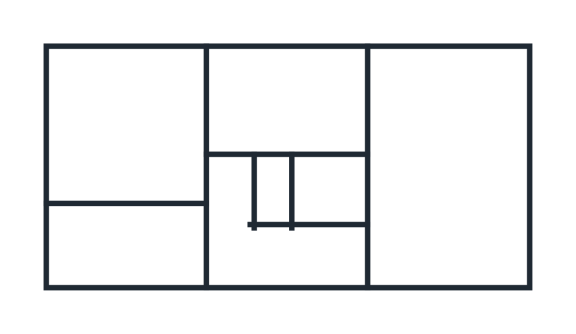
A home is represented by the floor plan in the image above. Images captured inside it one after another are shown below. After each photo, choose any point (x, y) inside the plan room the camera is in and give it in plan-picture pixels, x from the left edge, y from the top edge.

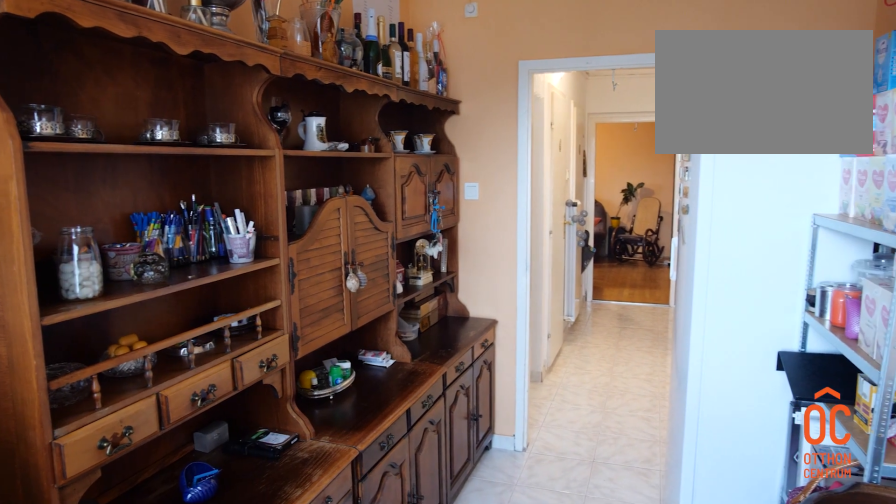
(123, 245)
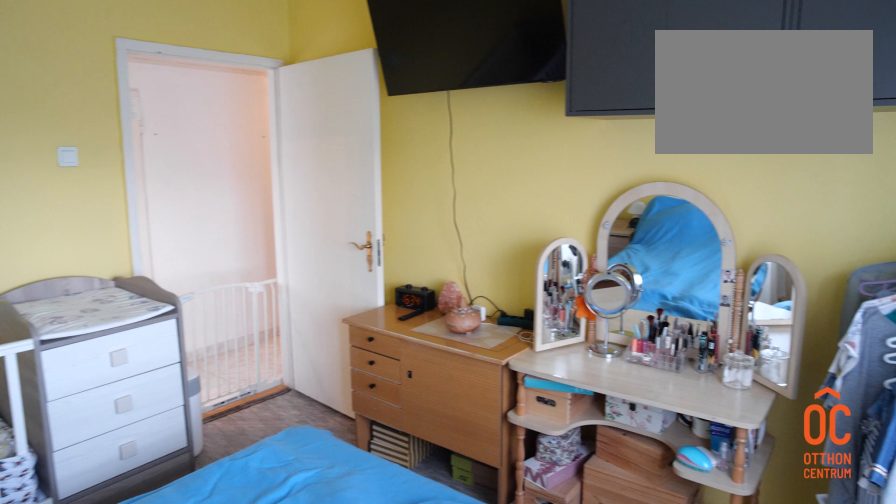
(126, 127)
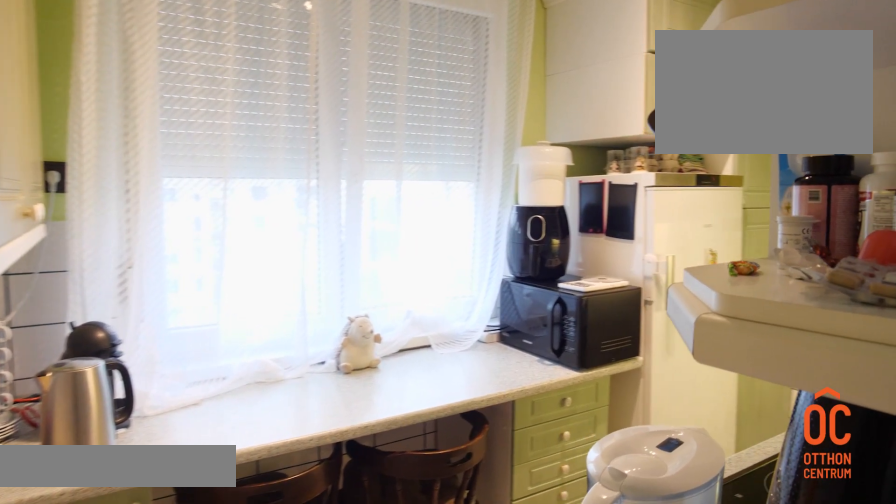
(285, 97)
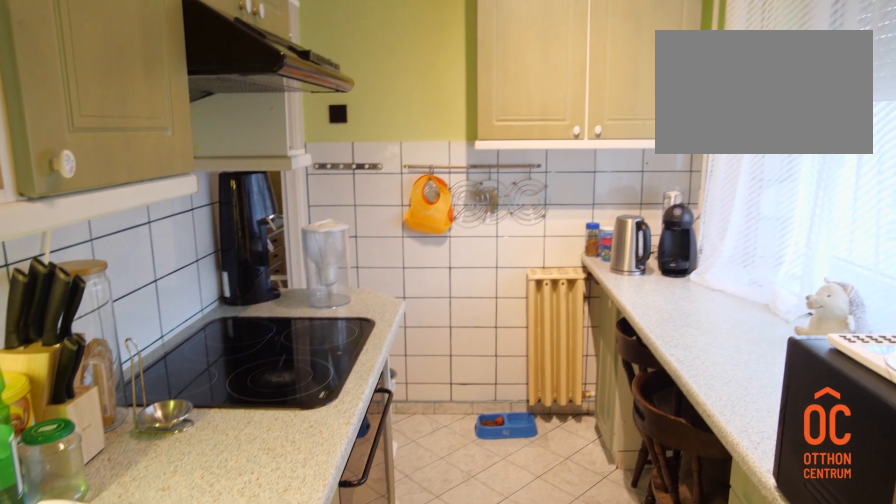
(285, 97)
